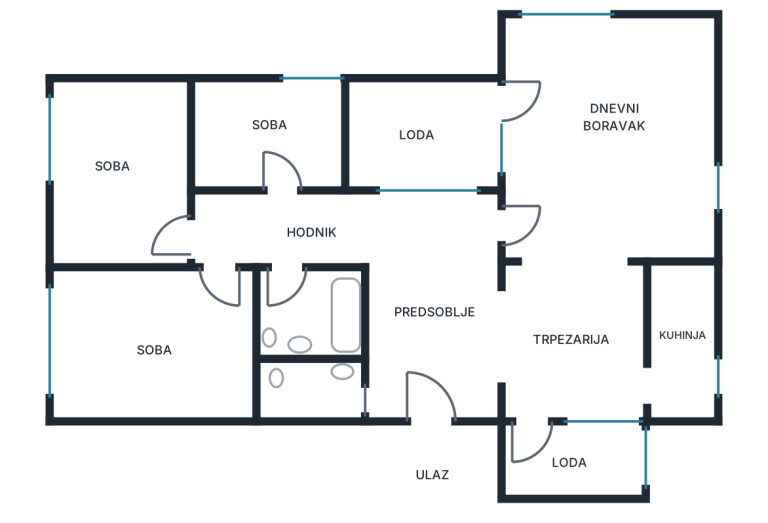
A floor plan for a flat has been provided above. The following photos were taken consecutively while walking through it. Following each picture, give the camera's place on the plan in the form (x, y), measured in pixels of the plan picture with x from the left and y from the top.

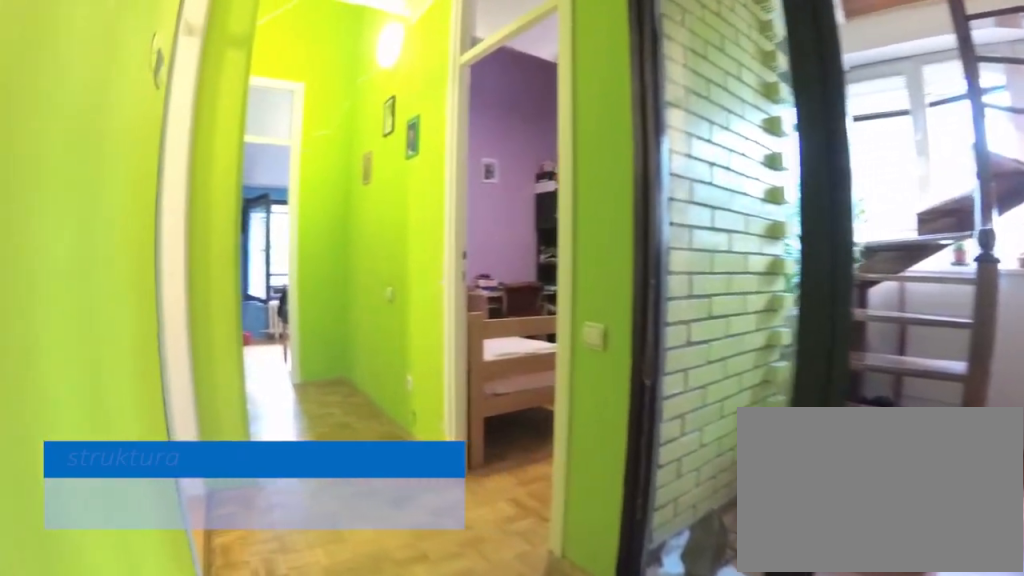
(421, 244)
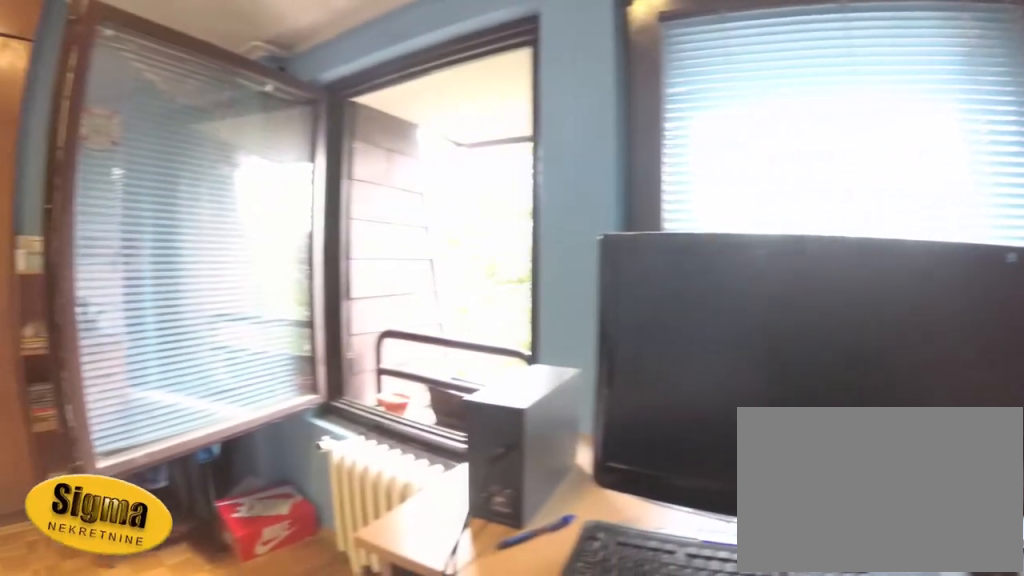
(130, 142)
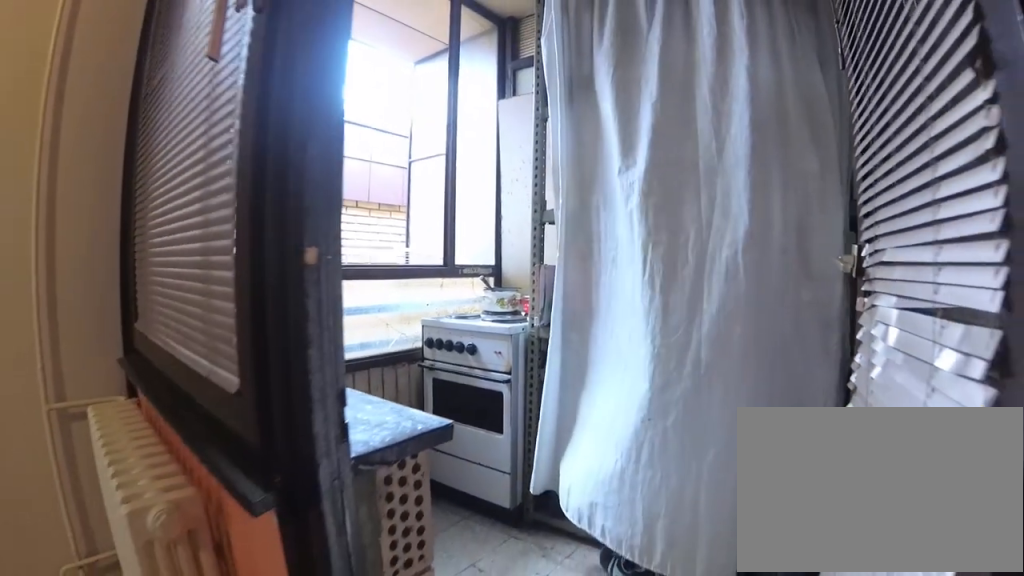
(519, 409)
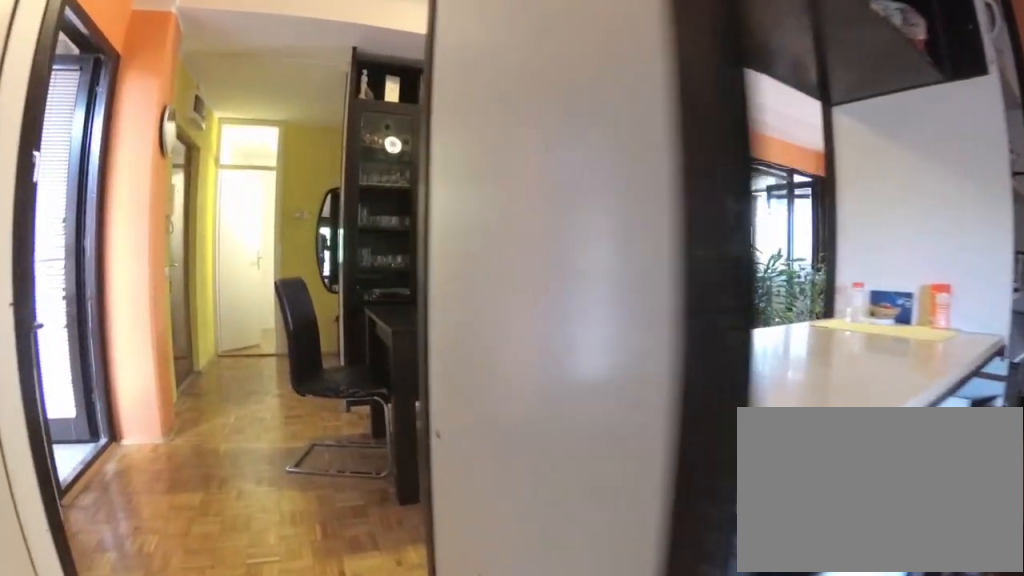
(696, 397)
